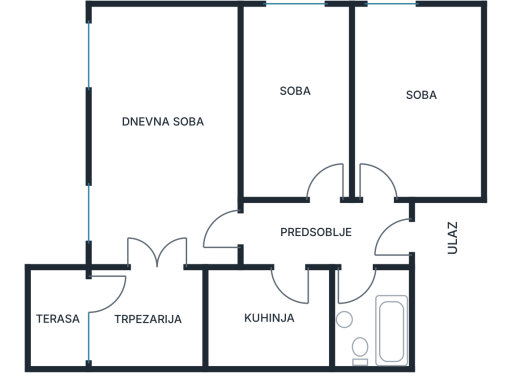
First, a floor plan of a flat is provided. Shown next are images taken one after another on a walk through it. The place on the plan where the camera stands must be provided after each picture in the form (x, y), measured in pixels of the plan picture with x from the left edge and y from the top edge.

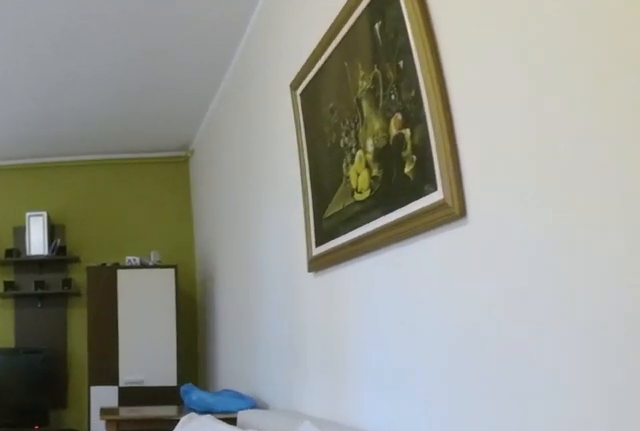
(210, 194)
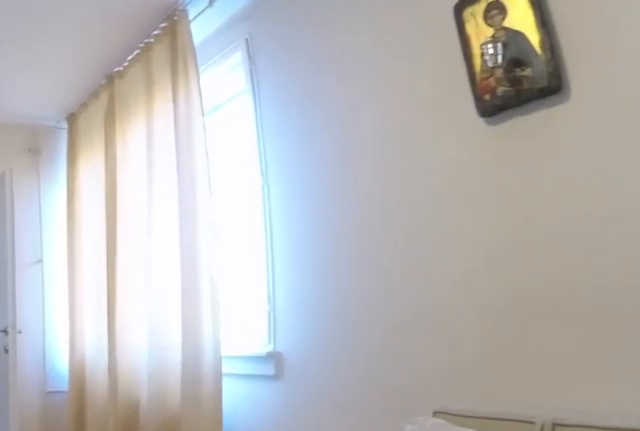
(176, 43)
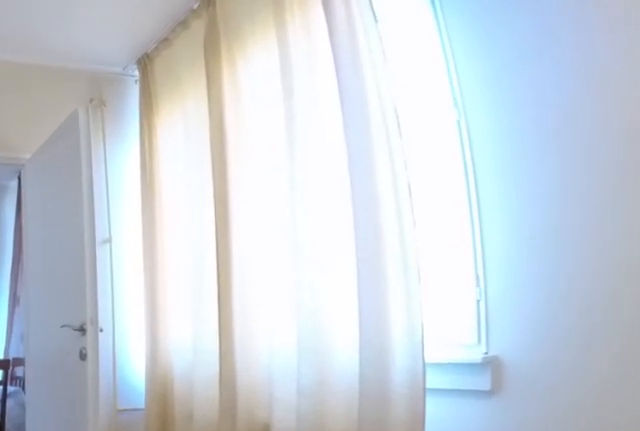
(175, 99)
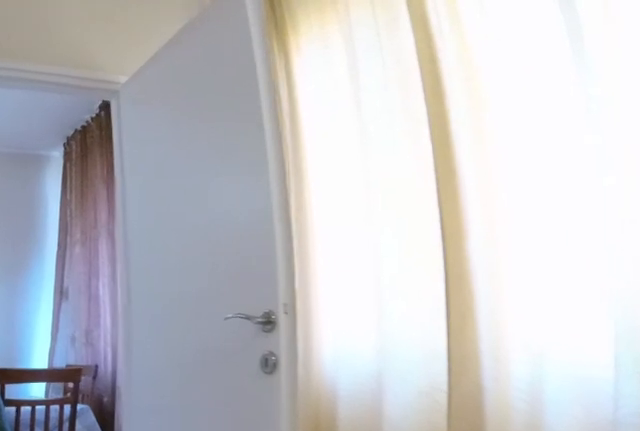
(174, 147)
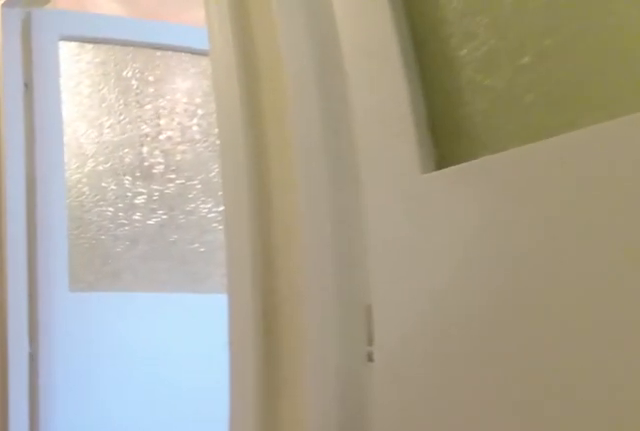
(228, 226)
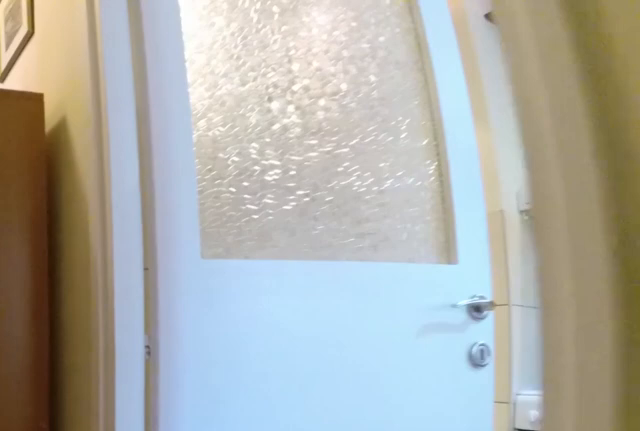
(258, 237)
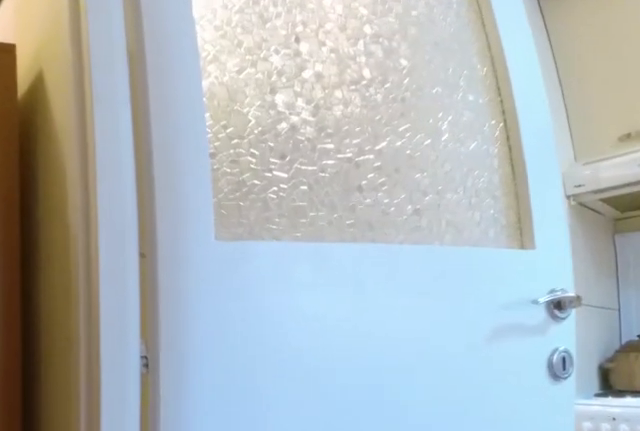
(276, 245)
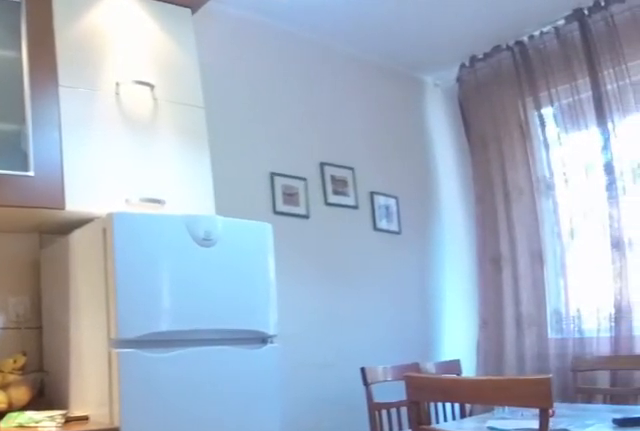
(300, 271)
